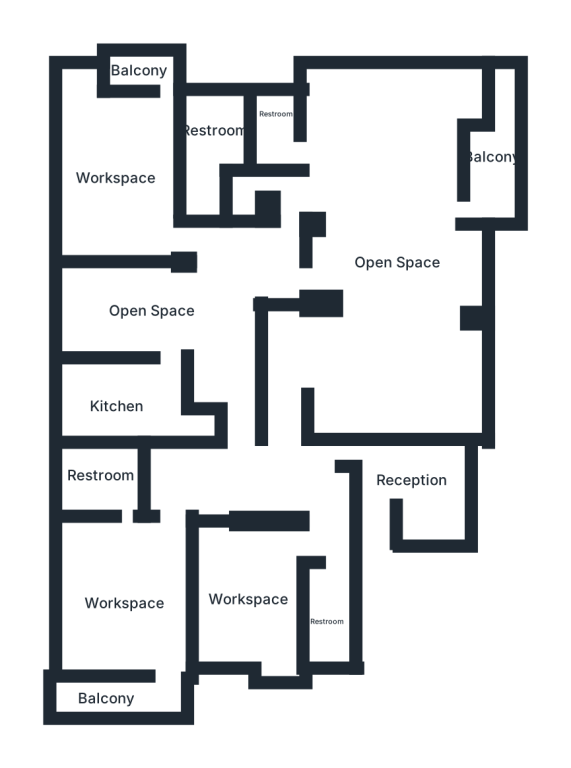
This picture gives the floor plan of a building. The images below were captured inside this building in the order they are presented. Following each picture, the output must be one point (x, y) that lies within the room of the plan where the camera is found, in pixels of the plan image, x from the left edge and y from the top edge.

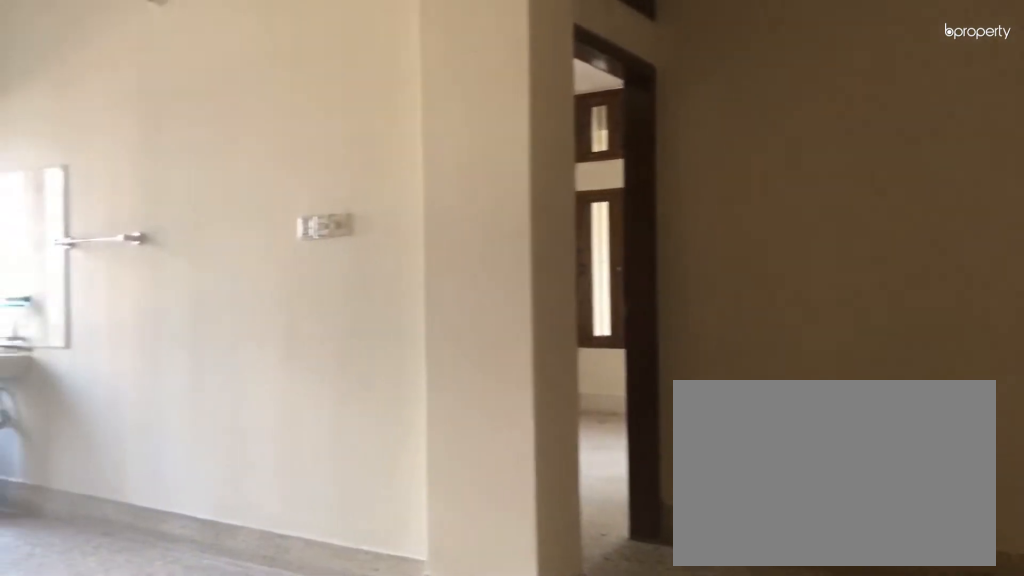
(203, 315)
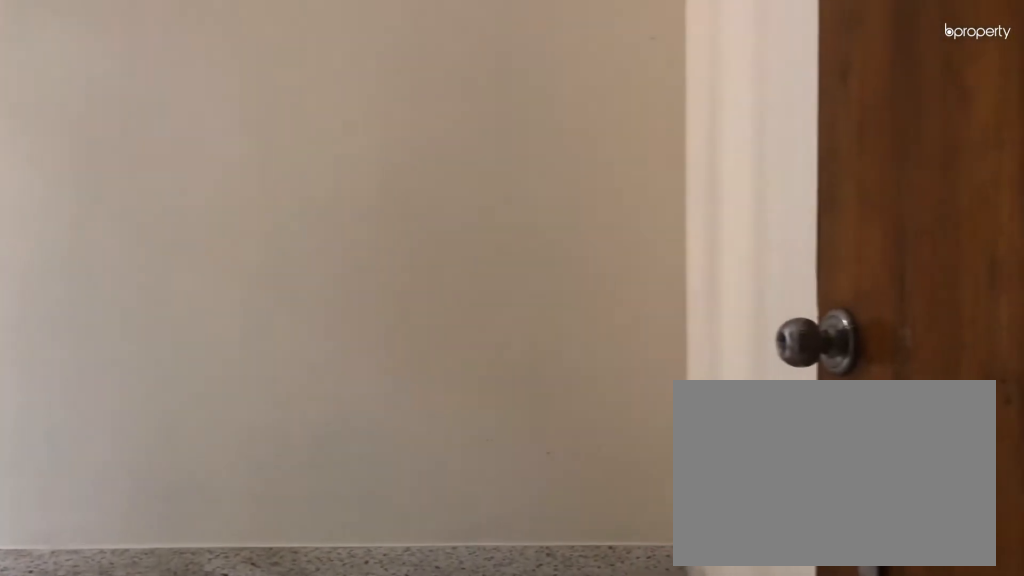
(248, 600)
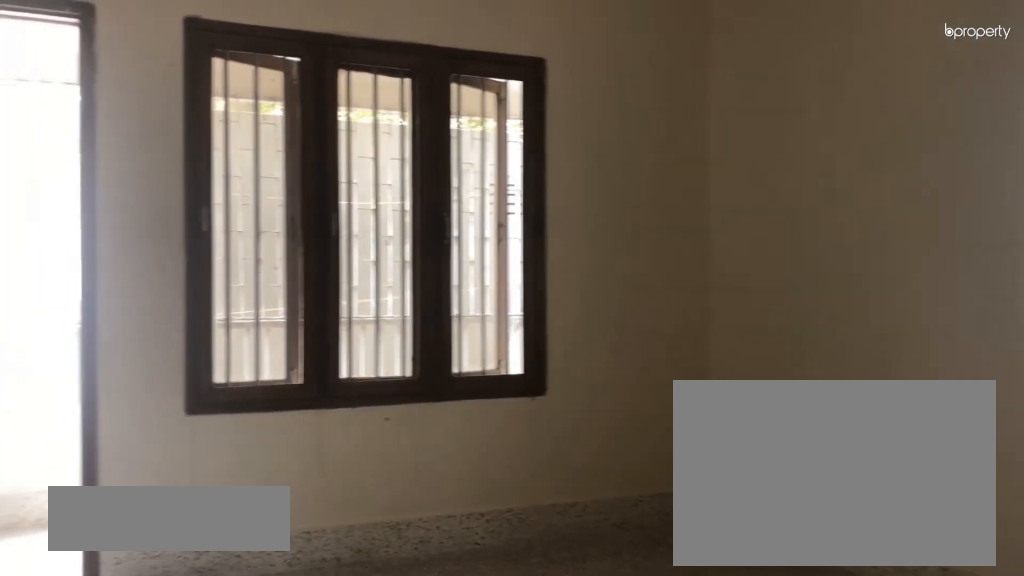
(130, 584)
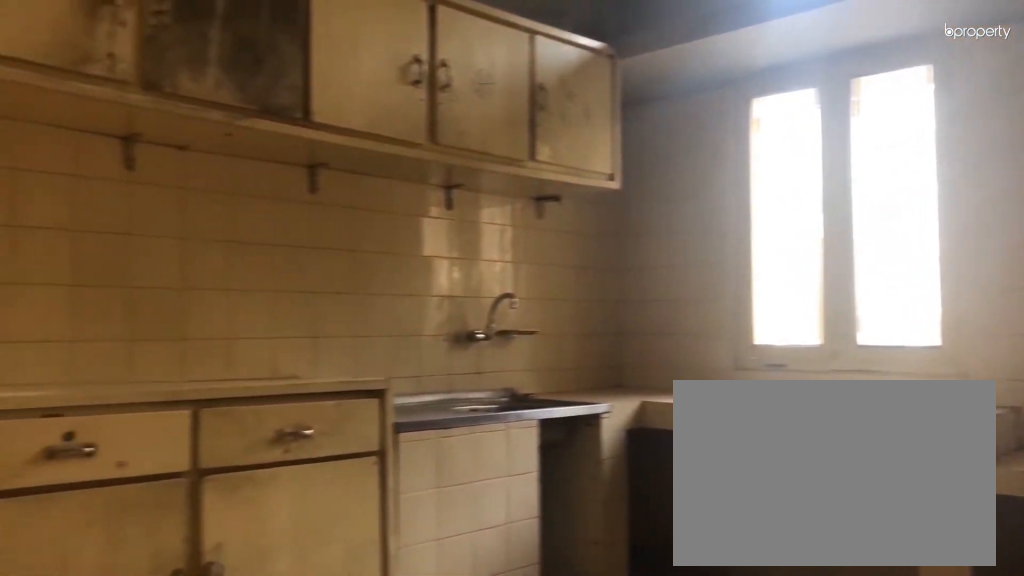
(116, 410)
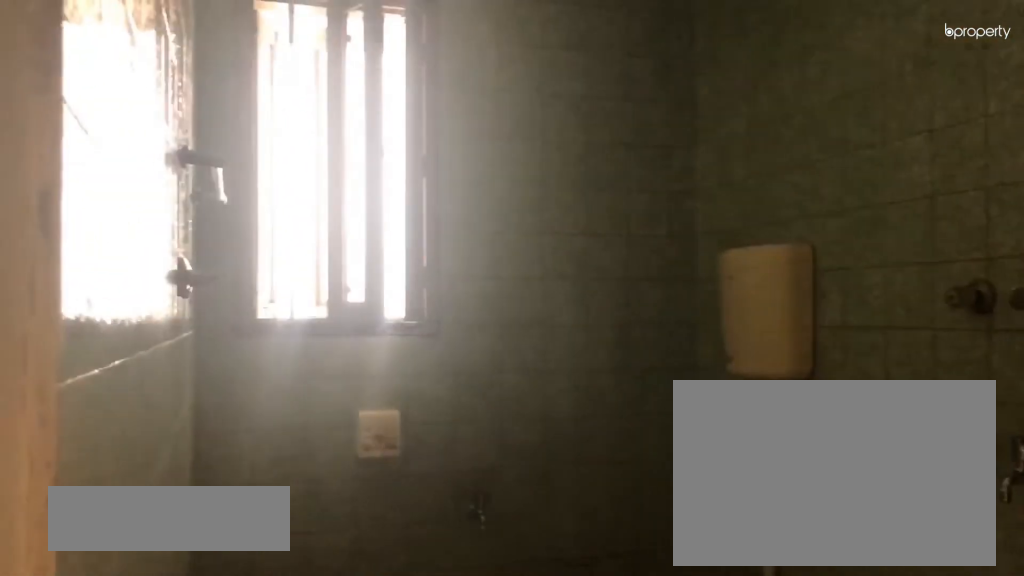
(216, 122)
